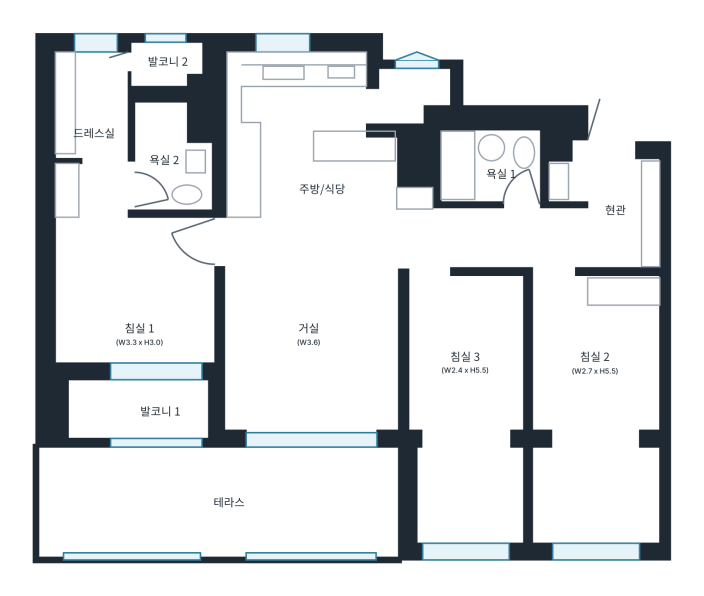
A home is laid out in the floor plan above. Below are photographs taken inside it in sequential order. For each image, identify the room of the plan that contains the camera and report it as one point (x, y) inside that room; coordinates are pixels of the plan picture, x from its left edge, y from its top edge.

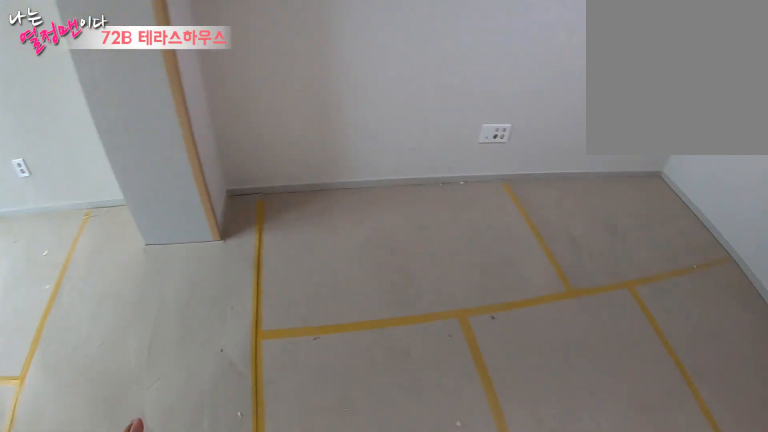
(467, 368)
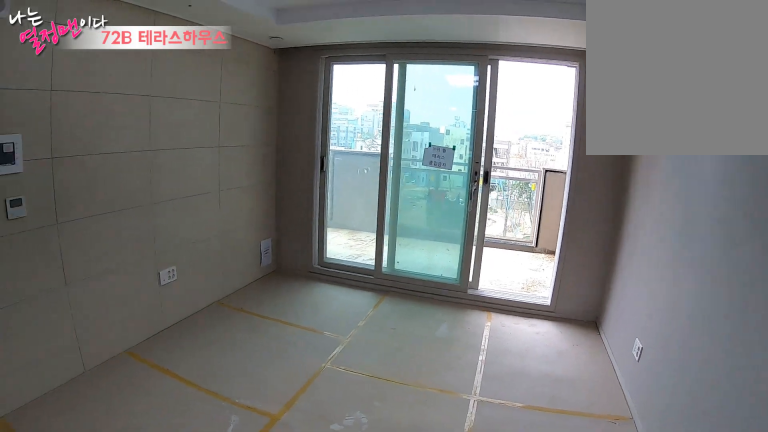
(305, 340)
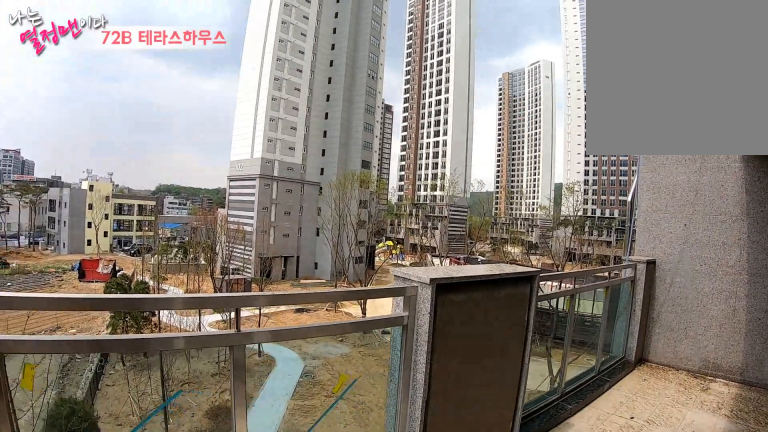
(225, 502)
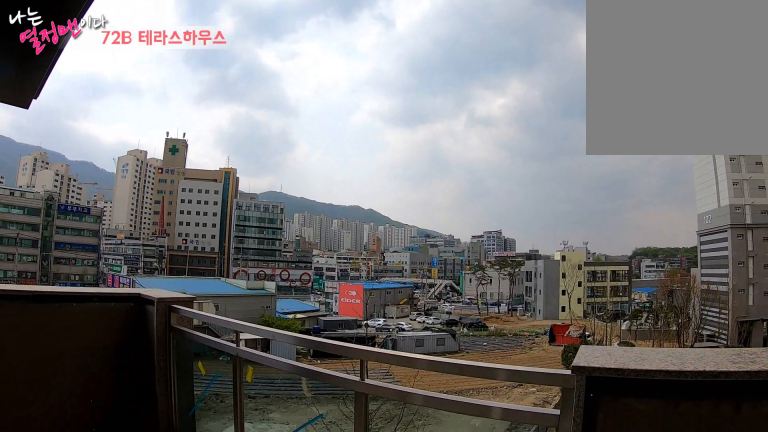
(225, 502)
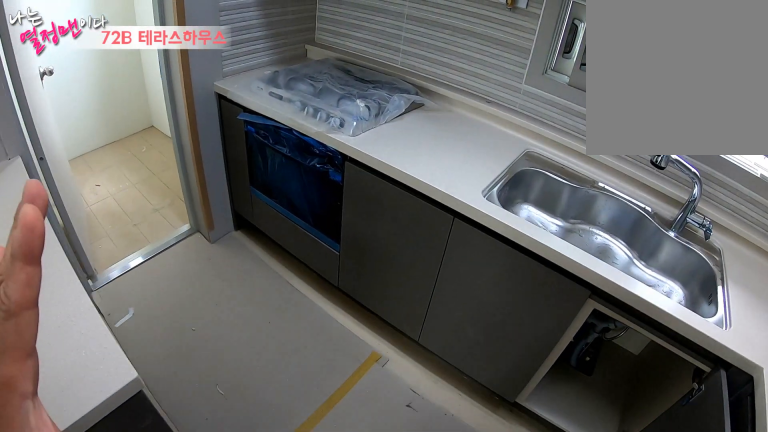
(315, 188)
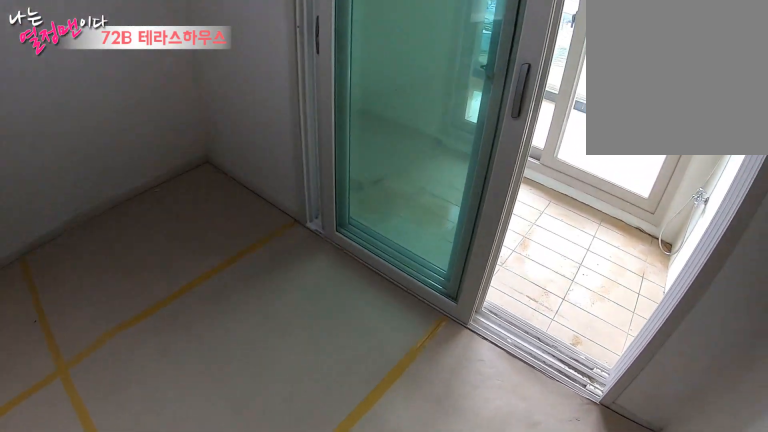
(139, 335)
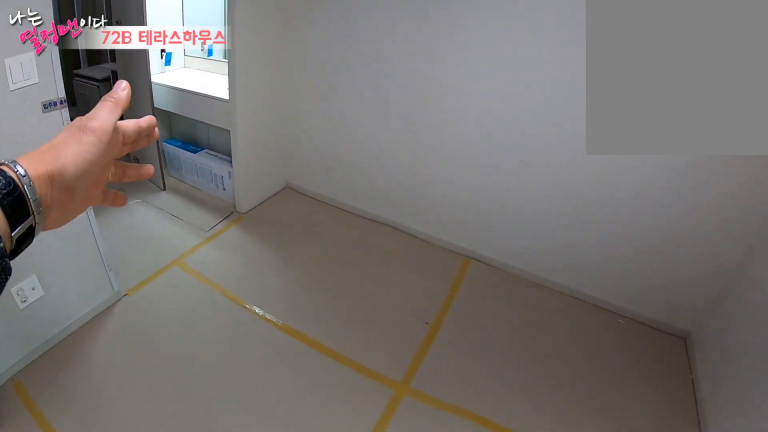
(139, 335)
